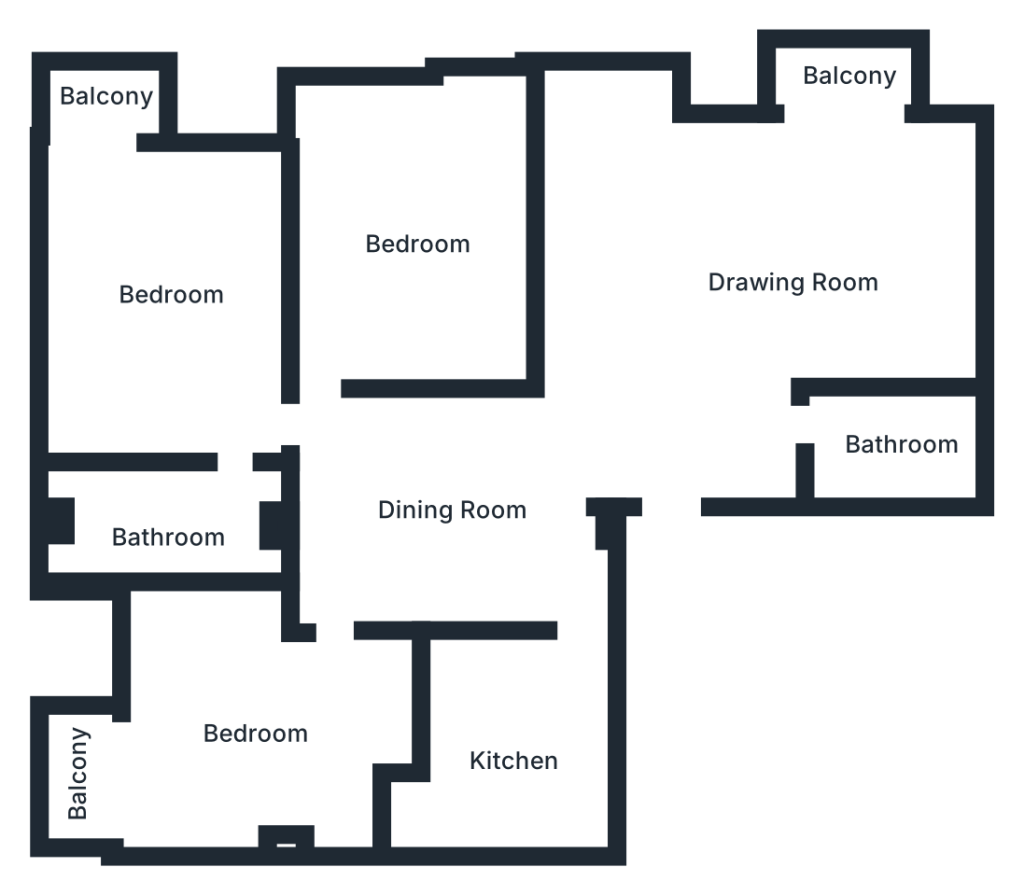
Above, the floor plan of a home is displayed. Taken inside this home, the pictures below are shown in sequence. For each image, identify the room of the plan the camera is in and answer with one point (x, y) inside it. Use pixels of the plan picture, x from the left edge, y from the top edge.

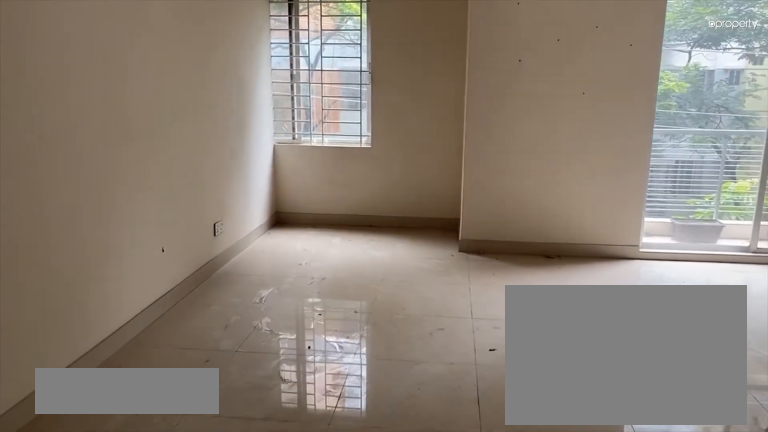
(787, 275)
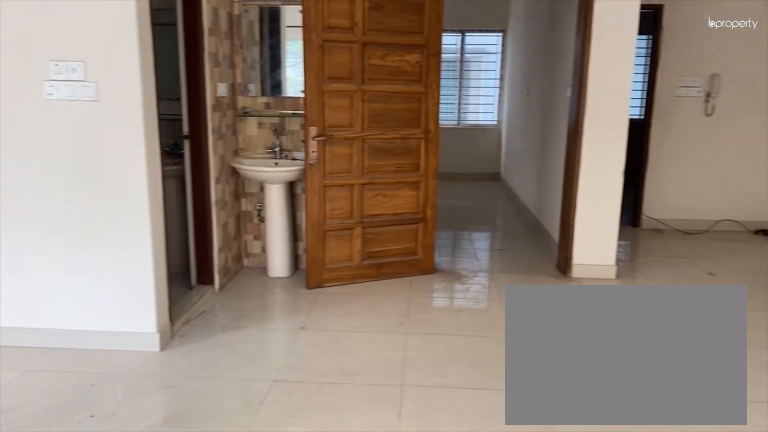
(787, 275)
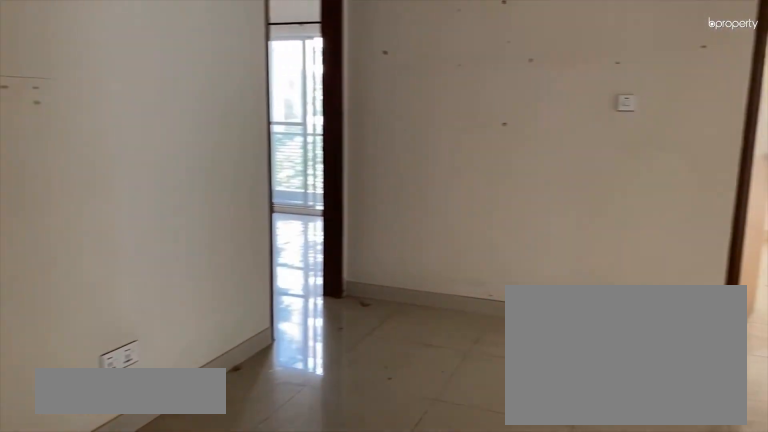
(458, 506)
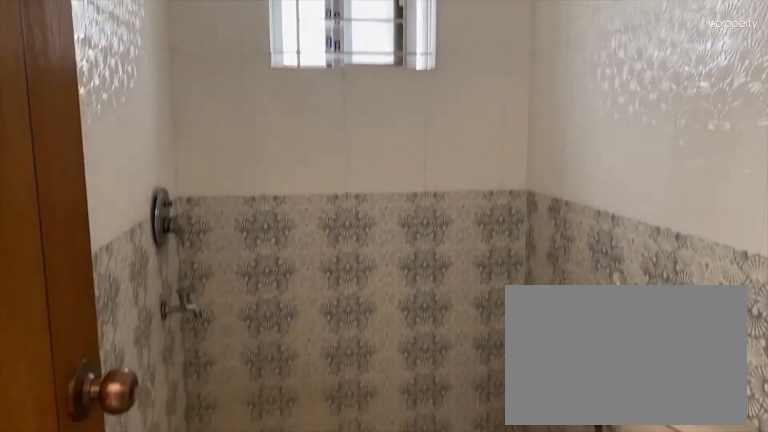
(897, 424)
